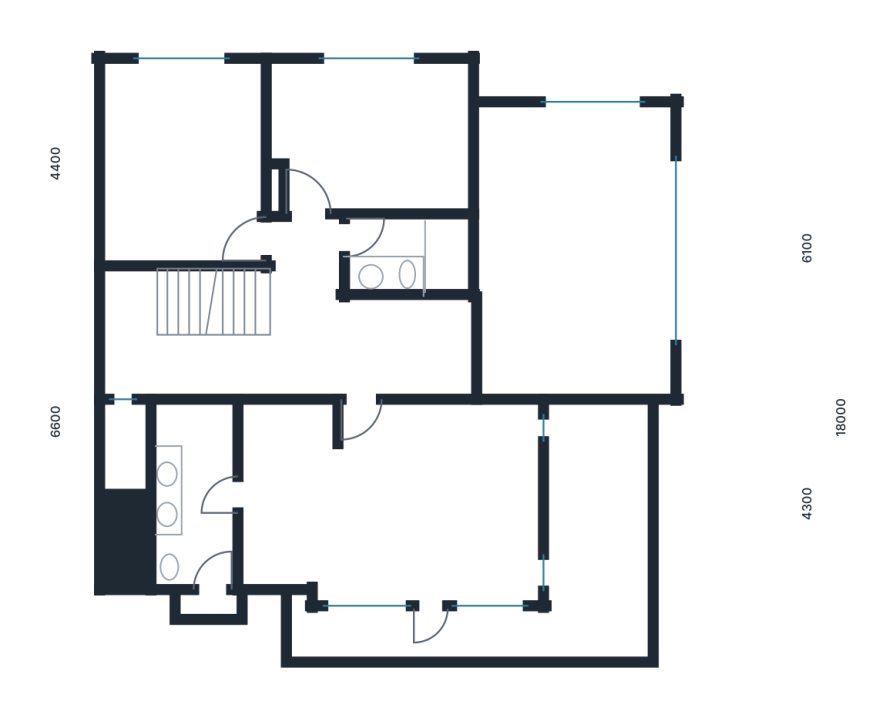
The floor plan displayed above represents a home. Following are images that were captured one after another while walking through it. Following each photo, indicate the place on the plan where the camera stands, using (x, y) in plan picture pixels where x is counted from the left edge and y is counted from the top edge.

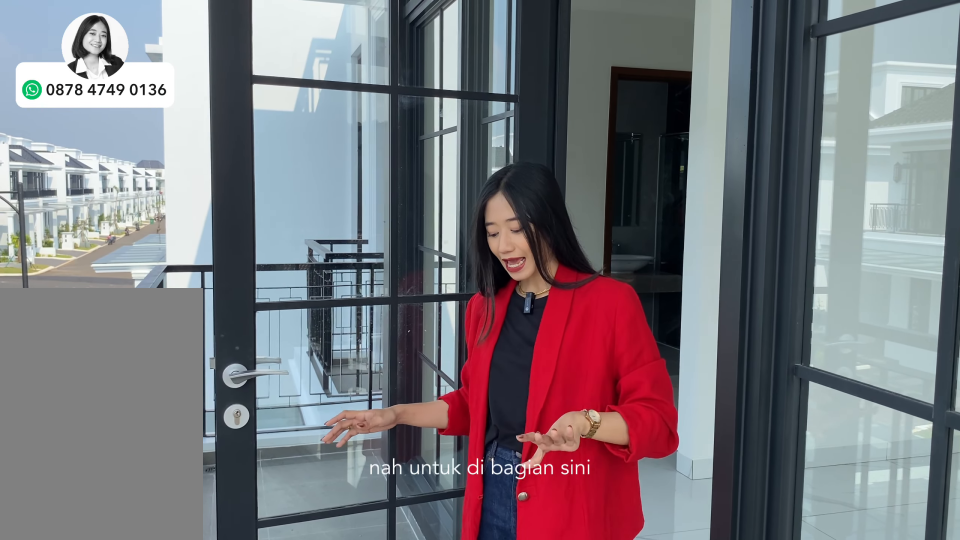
(469, 638)
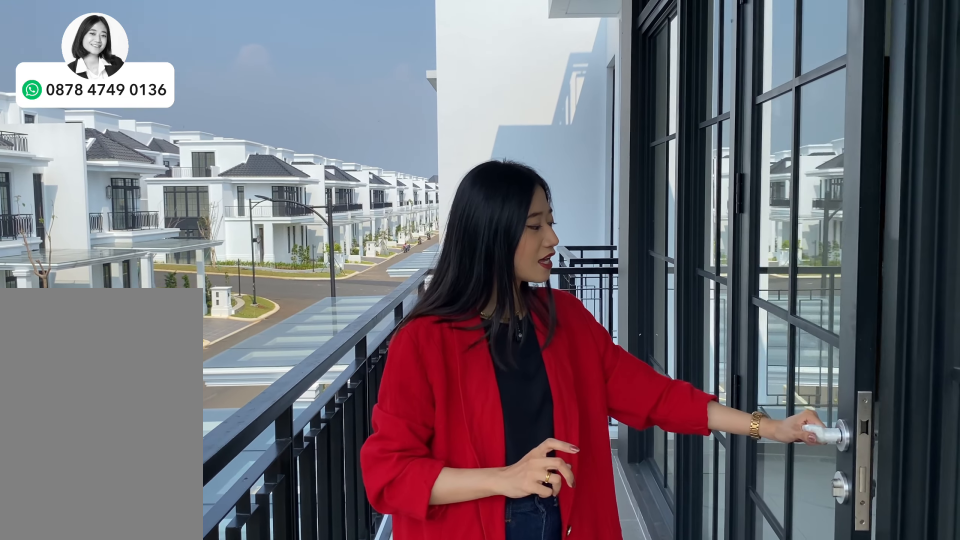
(469, 638)
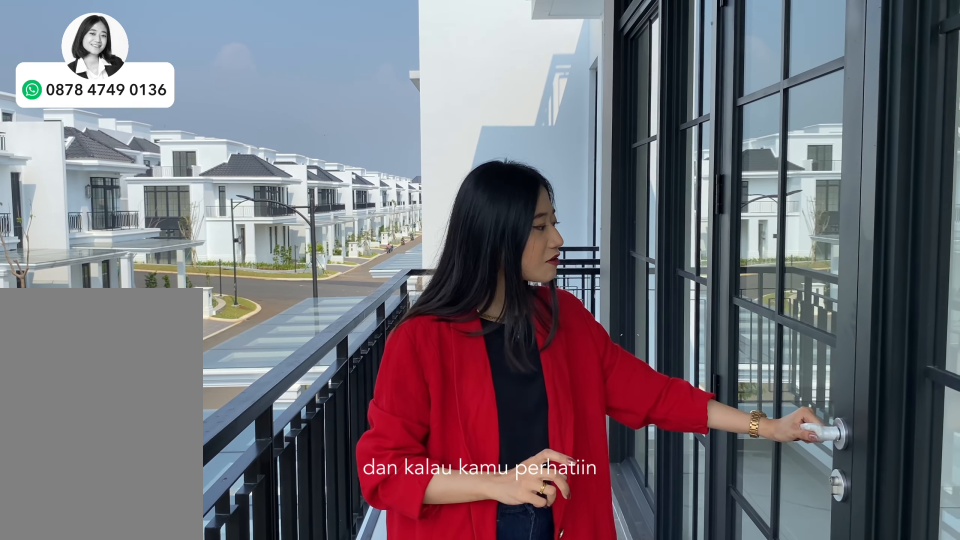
(469, 638)
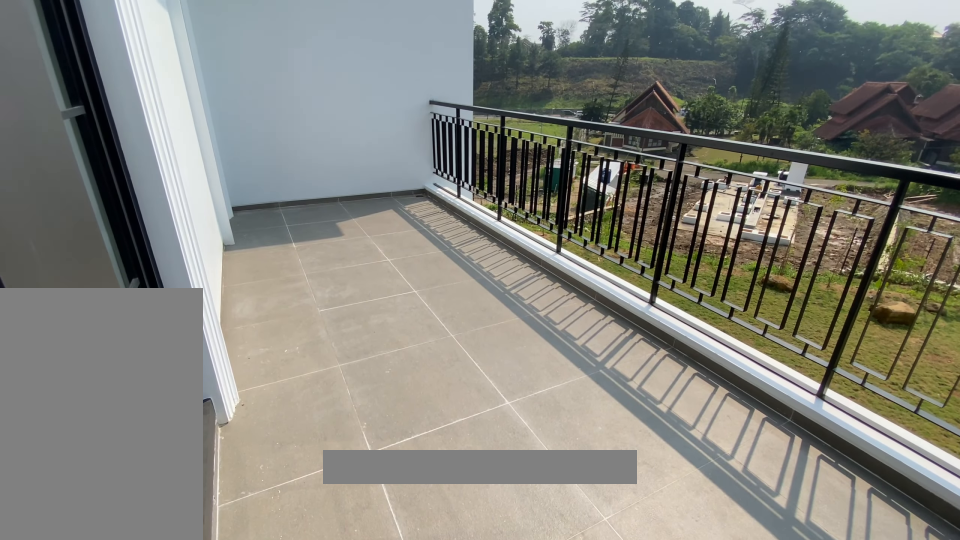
(610, 515)
